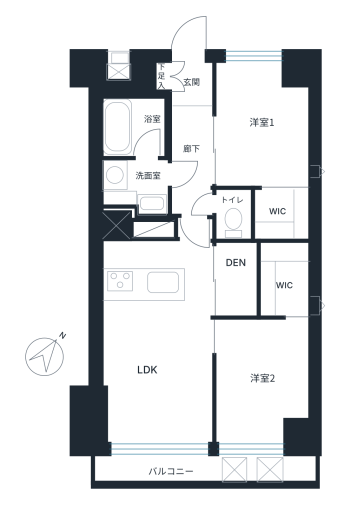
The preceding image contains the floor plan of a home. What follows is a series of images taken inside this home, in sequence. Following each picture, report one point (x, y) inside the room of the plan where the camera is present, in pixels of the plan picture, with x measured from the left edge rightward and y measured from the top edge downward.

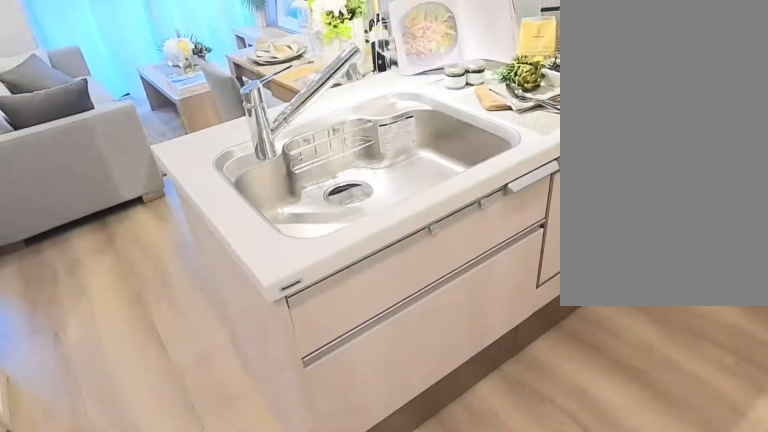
(145, 259)
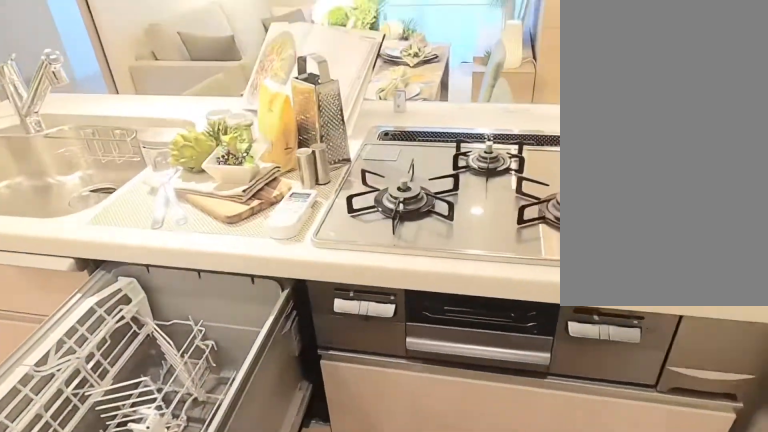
(145, 260)
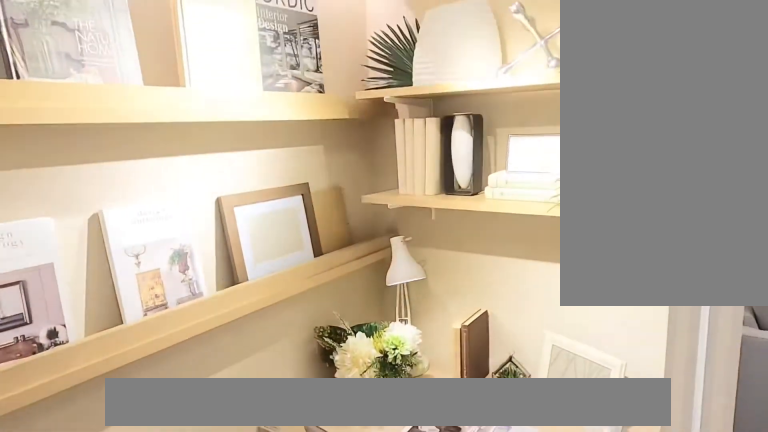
(230, 273)
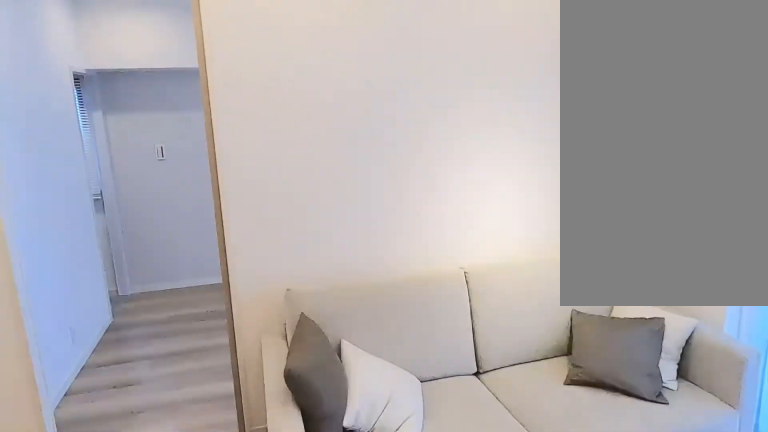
(151, 378)
